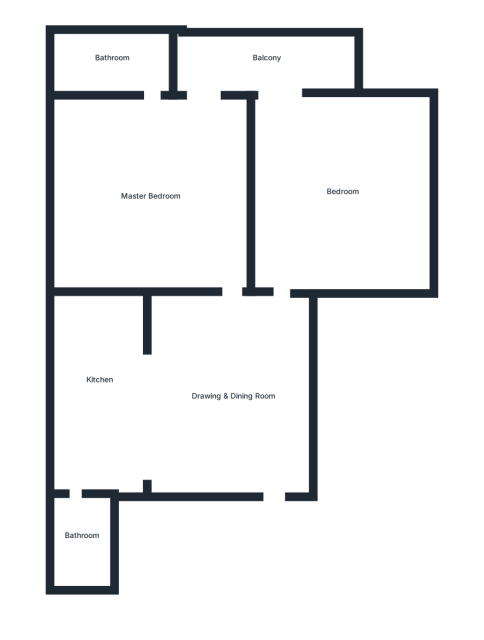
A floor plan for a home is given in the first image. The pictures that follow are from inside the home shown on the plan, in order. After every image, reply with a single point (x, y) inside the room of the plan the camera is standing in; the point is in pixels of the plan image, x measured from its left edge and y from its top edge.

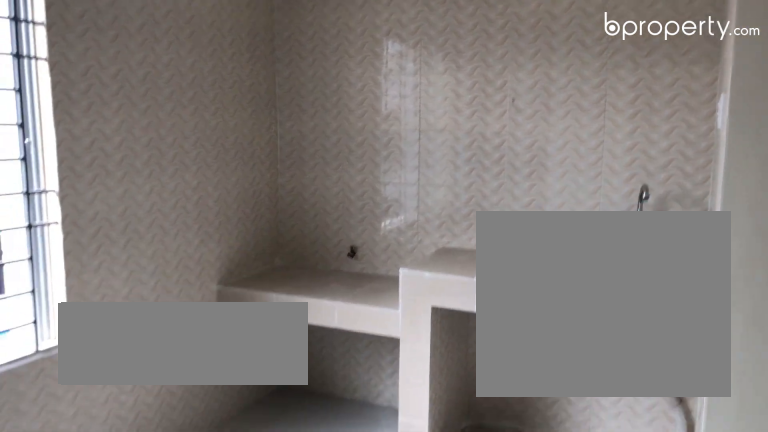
(96, 377)
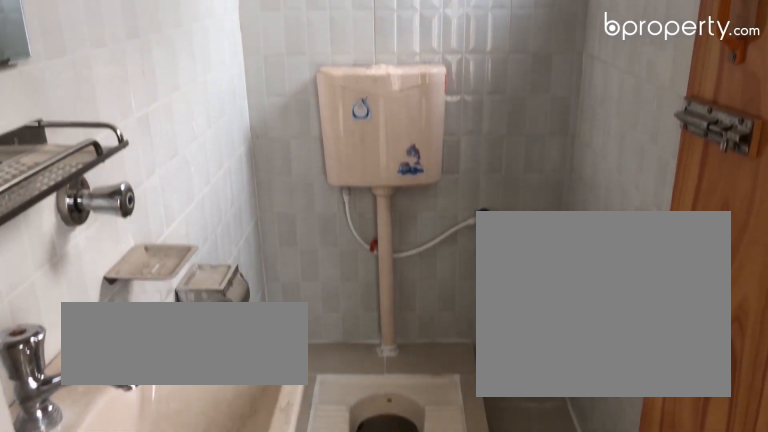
(79, 524)
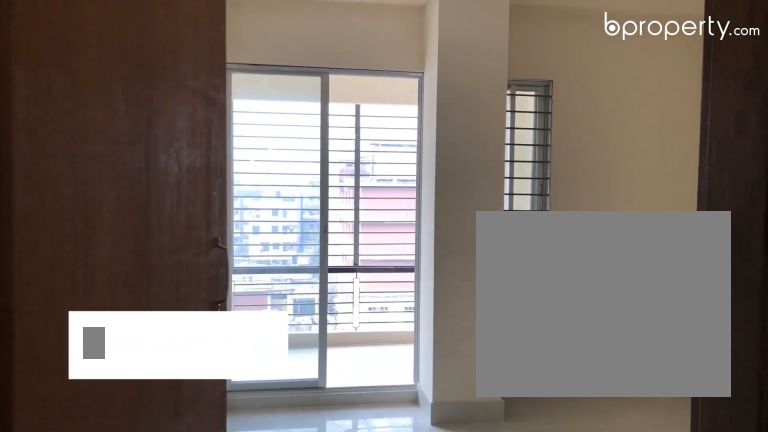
(341, 190)
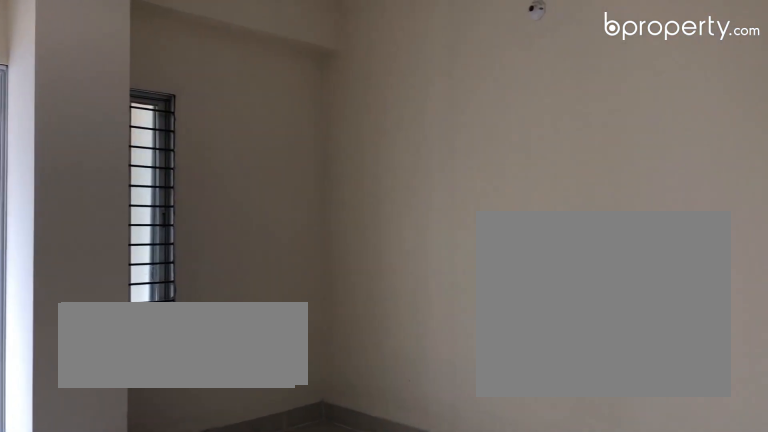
(341, 190)
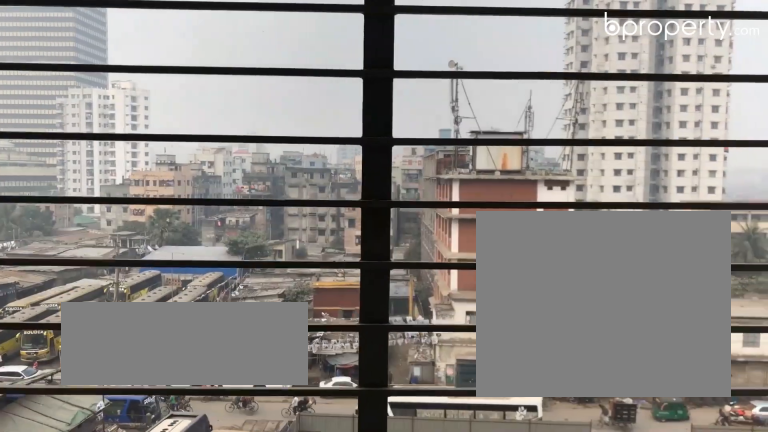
(267, 66)
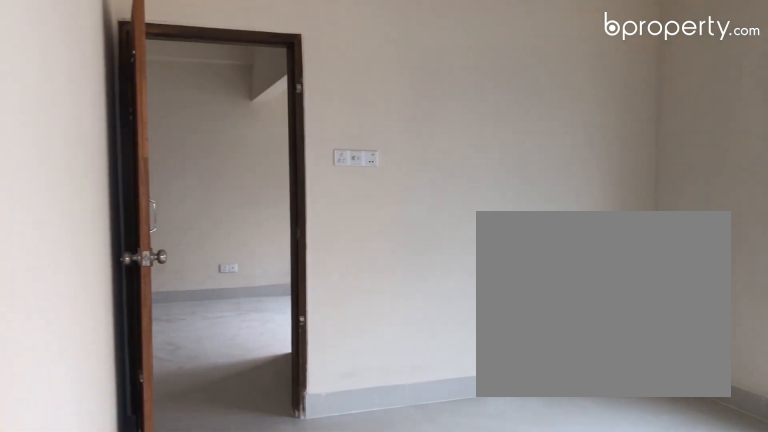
(151, 194)
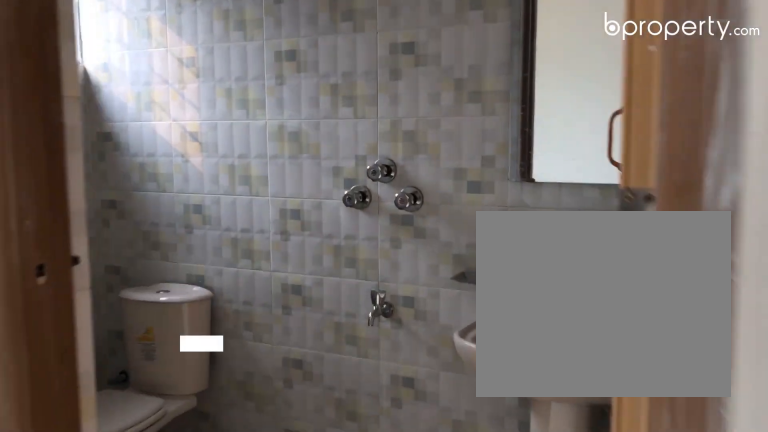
(109, 59)
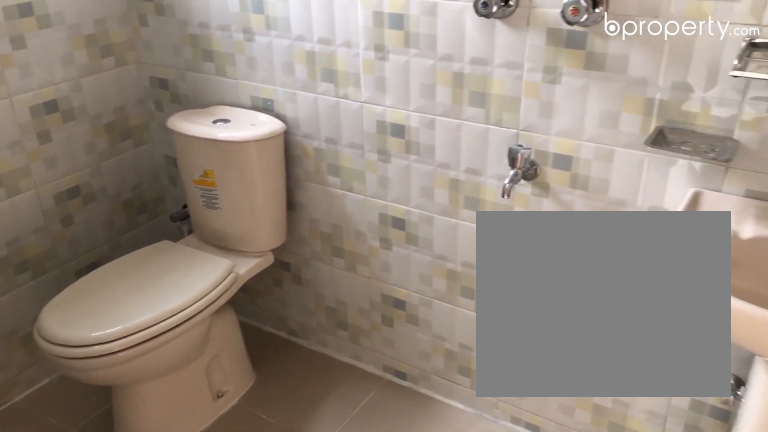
(109, 59)
